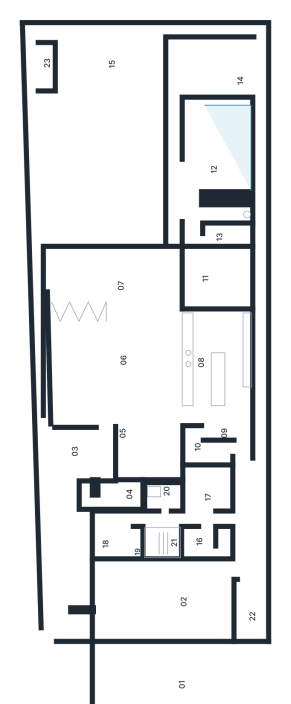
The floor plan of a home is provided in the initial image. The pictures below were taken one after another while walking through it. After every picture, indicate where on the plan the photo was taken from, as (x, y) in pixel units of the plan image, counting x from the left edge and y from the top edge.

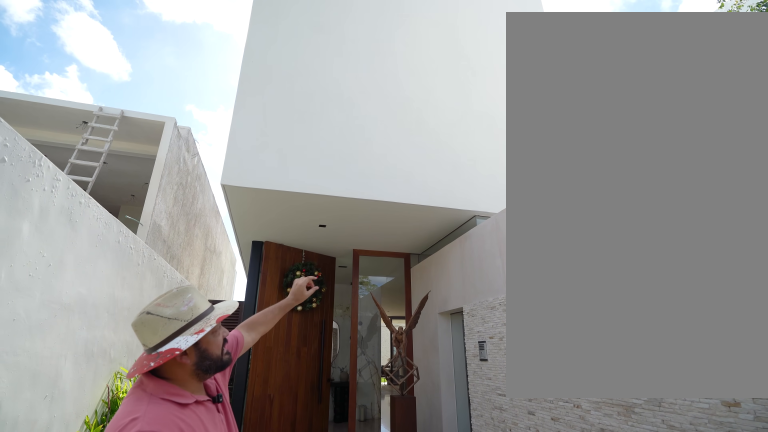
(75, 539)
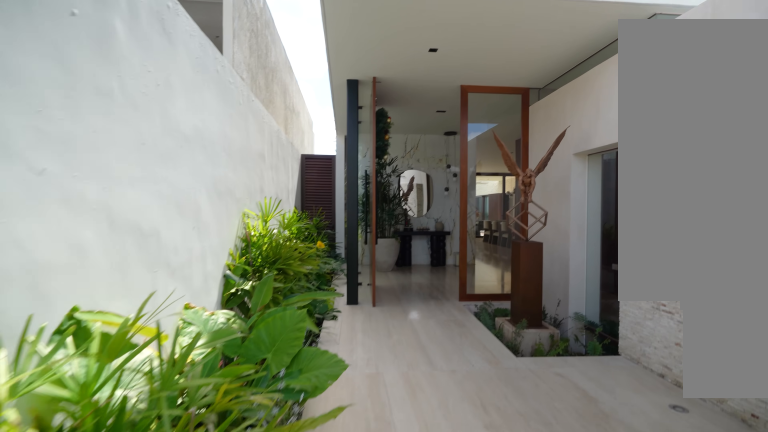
(70, 523)
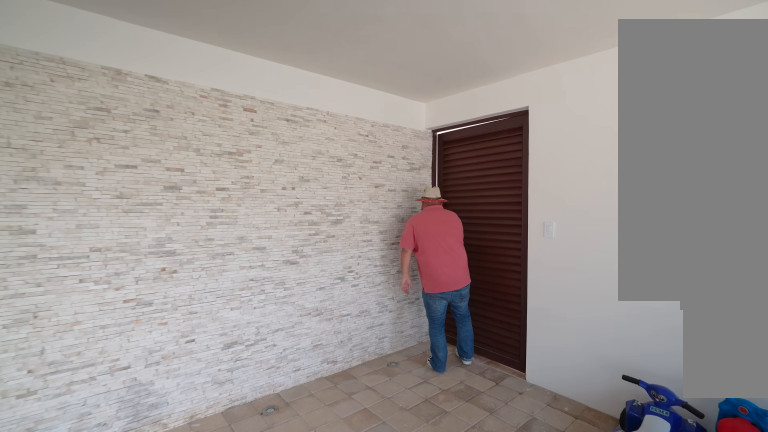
(180, 623)
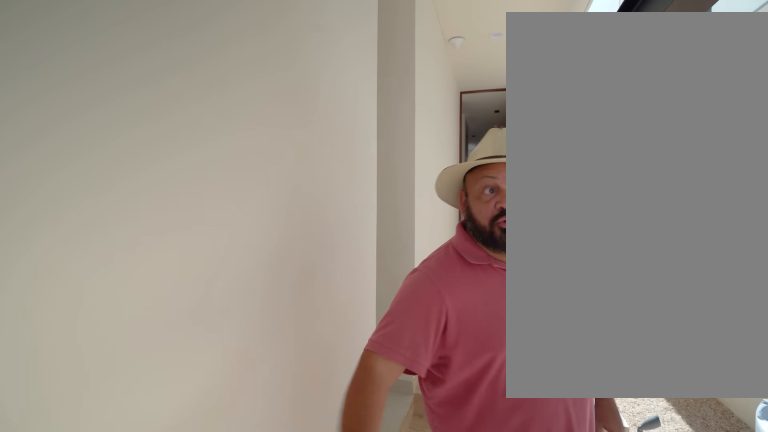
(244, 537)
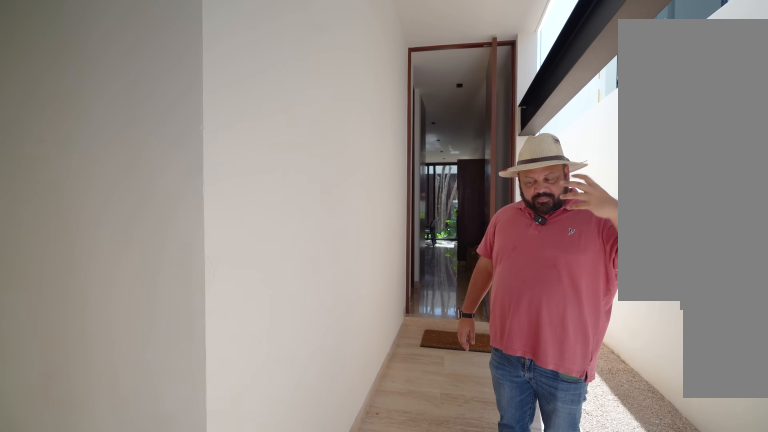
(238, 516)
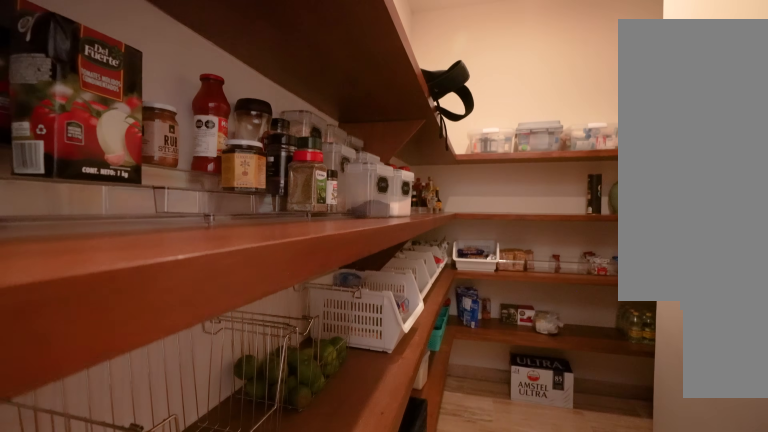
(210, 452)
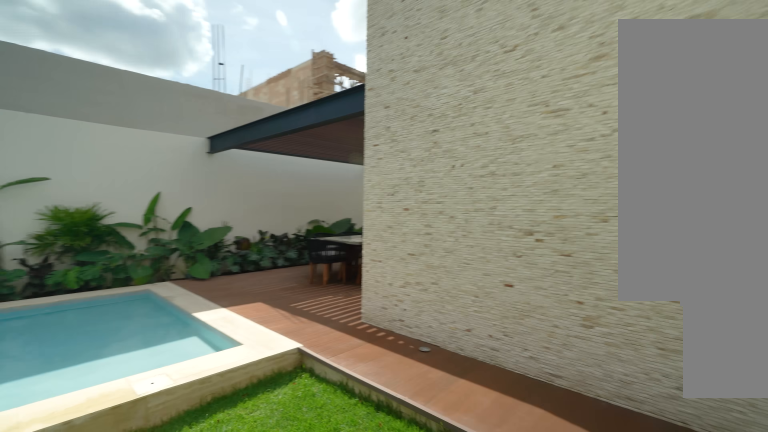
(105, 130)
